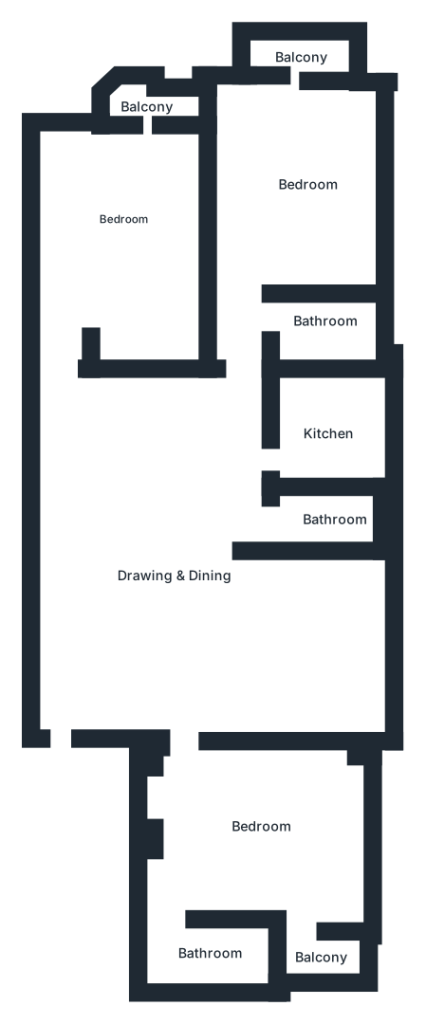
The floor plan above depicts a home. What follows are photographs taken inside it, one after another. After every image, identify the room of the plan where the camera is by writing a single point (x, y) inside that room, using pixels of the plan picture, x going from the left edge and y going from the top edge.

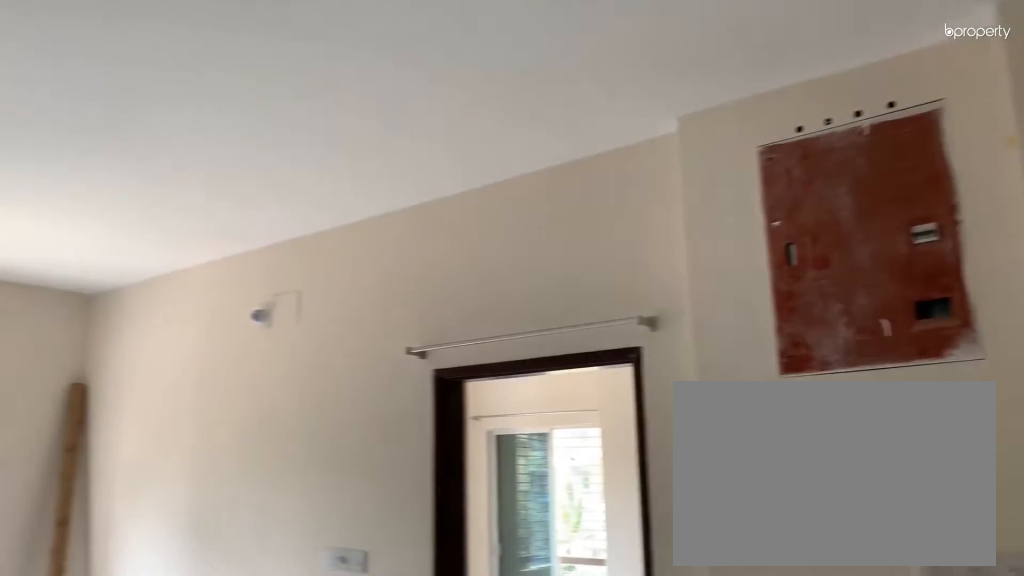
(184, 618)
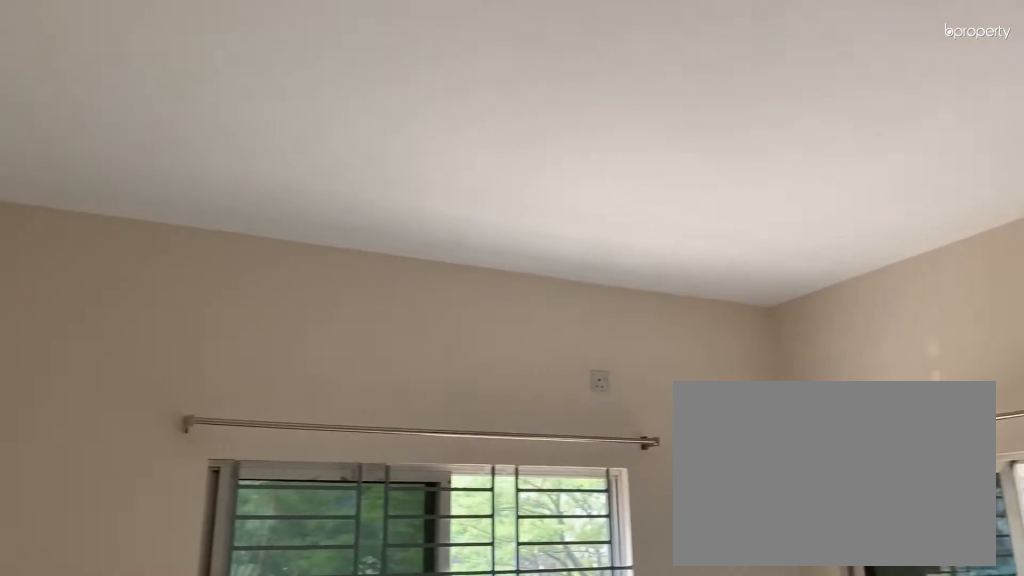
(257, 850)
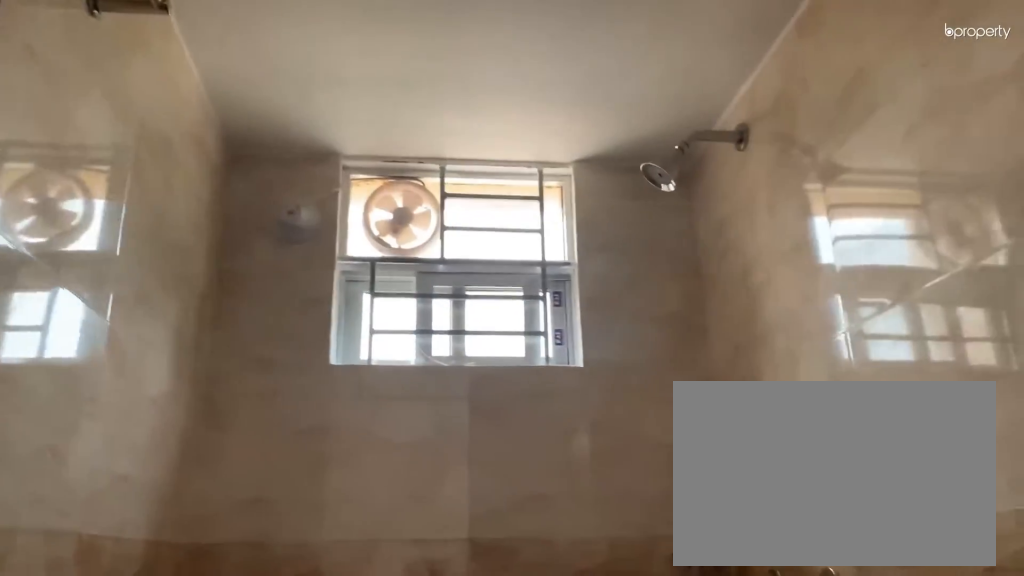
(327, 521)
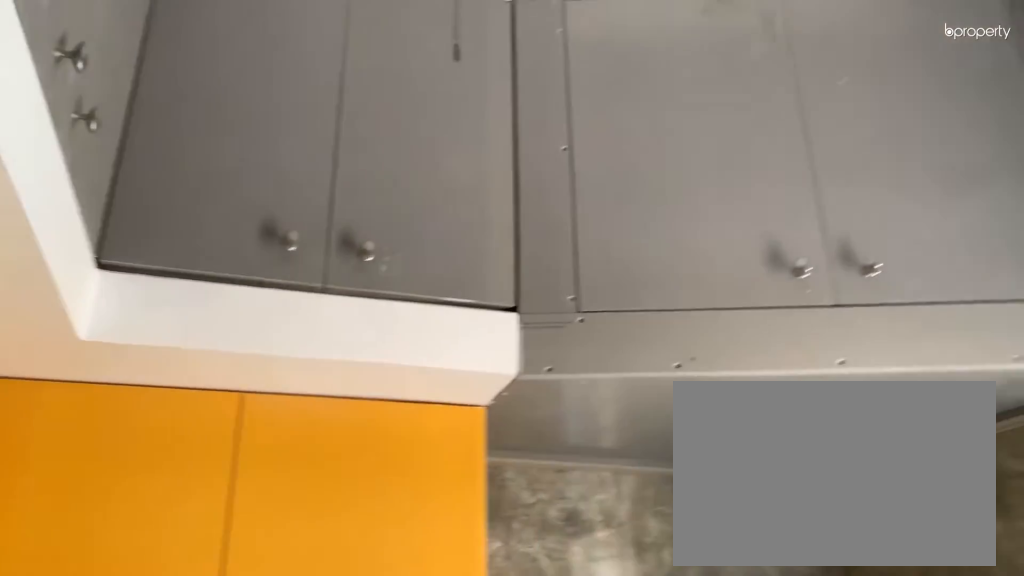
(332, 437)
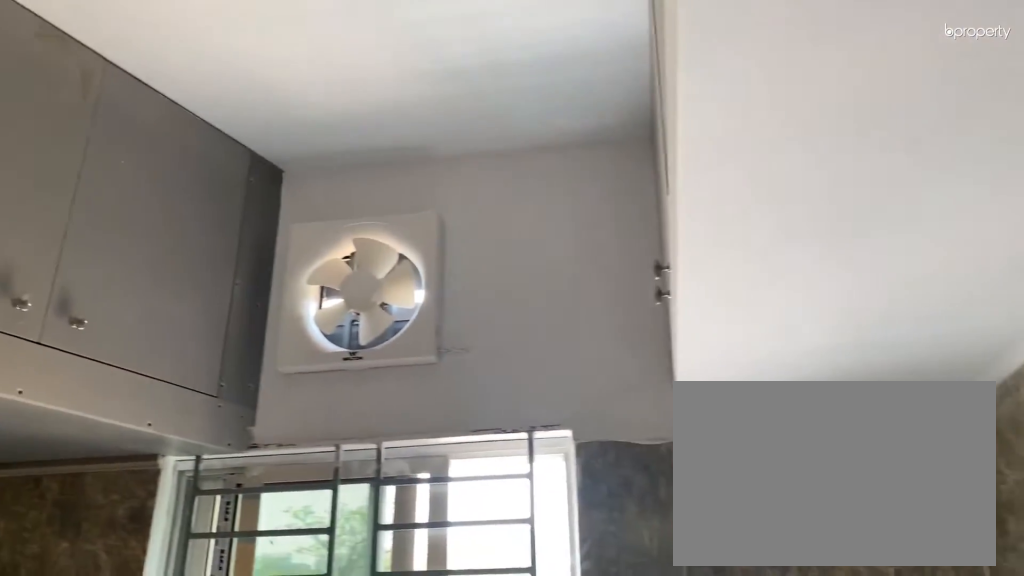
(332, 437)
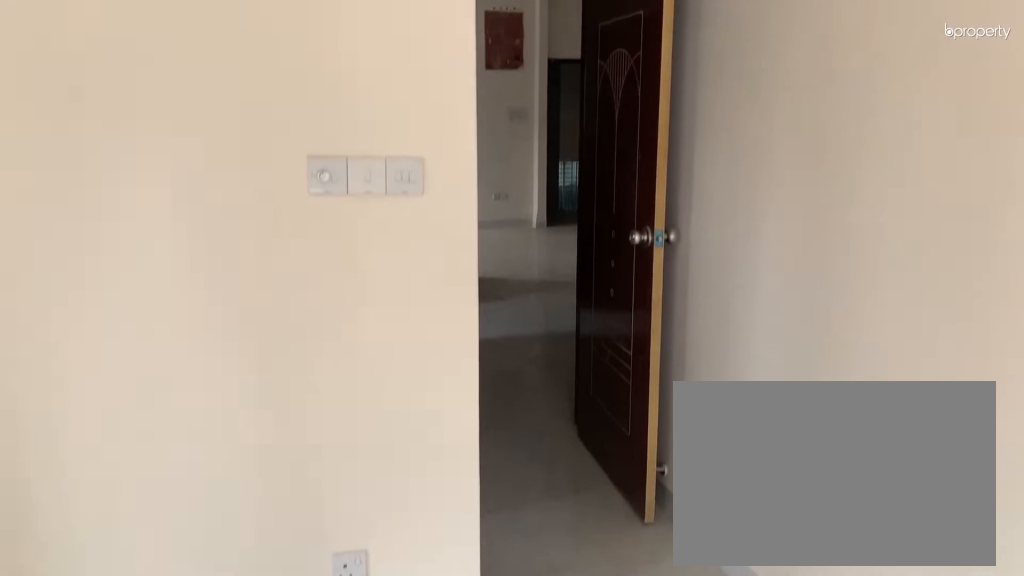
(296, 161)
